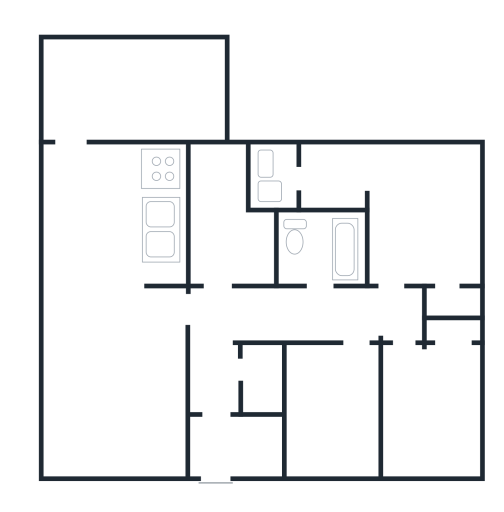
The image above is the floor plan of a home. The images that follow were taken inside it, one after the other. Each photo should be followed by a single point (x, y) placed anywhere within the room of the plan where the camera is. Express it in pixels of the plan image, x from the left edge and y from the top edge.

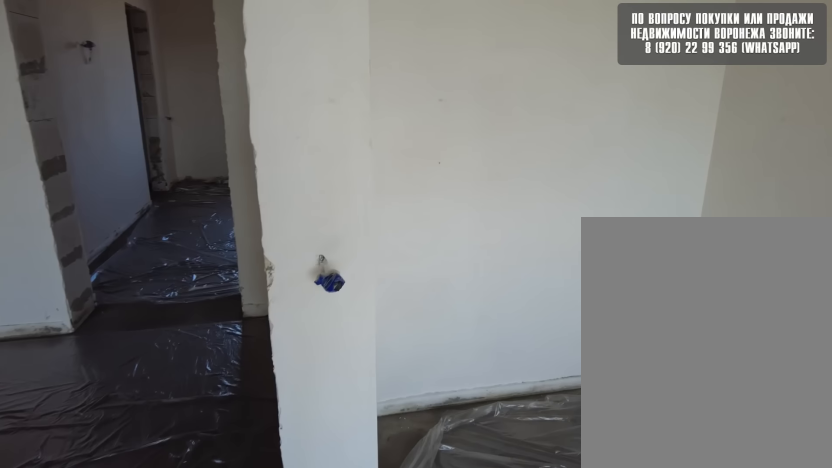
(418, 406)
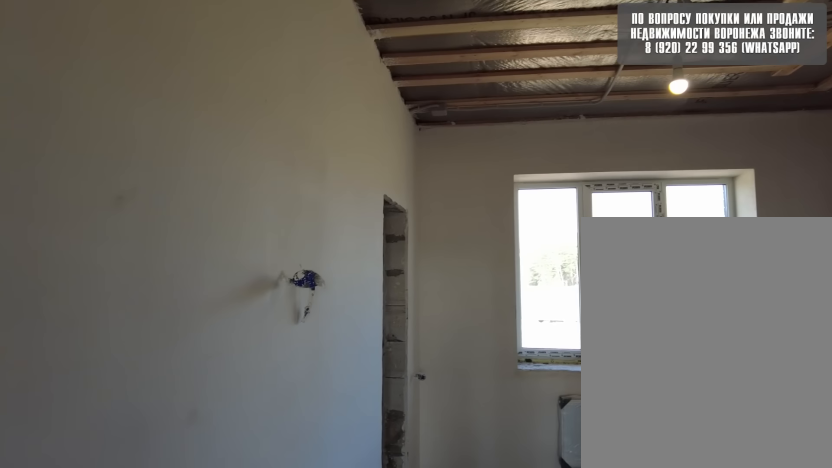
(415, 278)
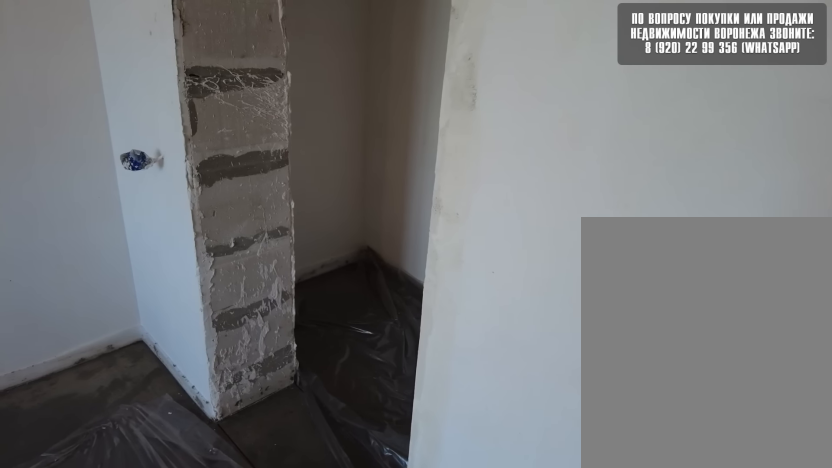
(415, 277)
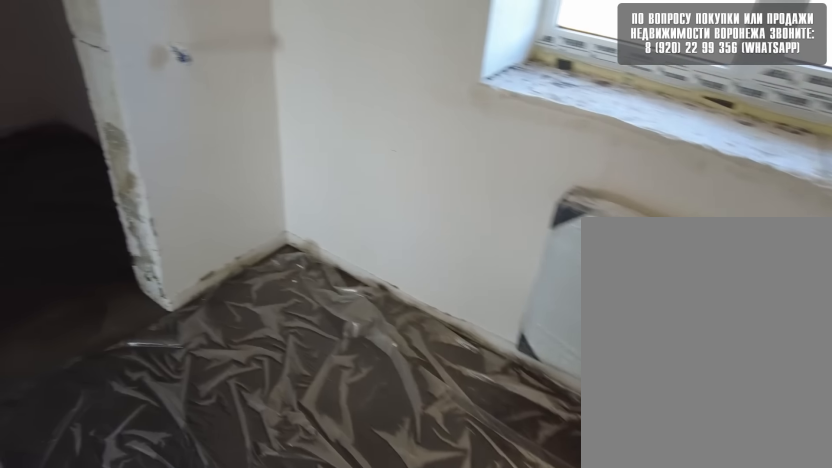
(411, 268)
